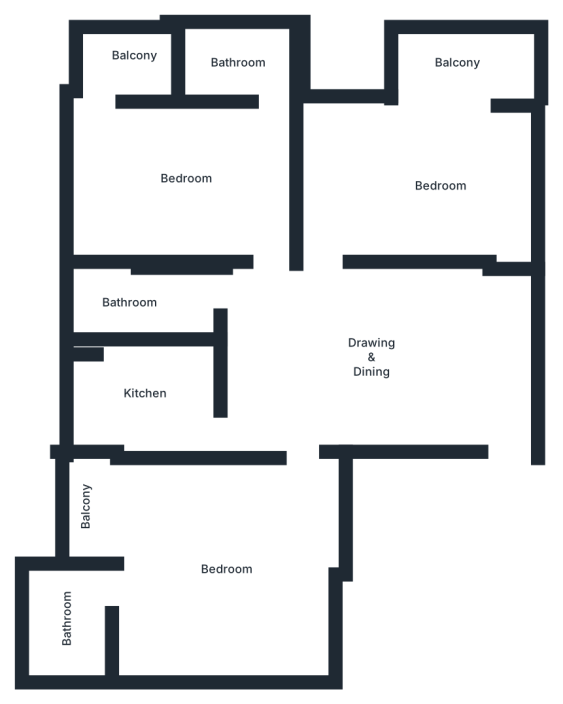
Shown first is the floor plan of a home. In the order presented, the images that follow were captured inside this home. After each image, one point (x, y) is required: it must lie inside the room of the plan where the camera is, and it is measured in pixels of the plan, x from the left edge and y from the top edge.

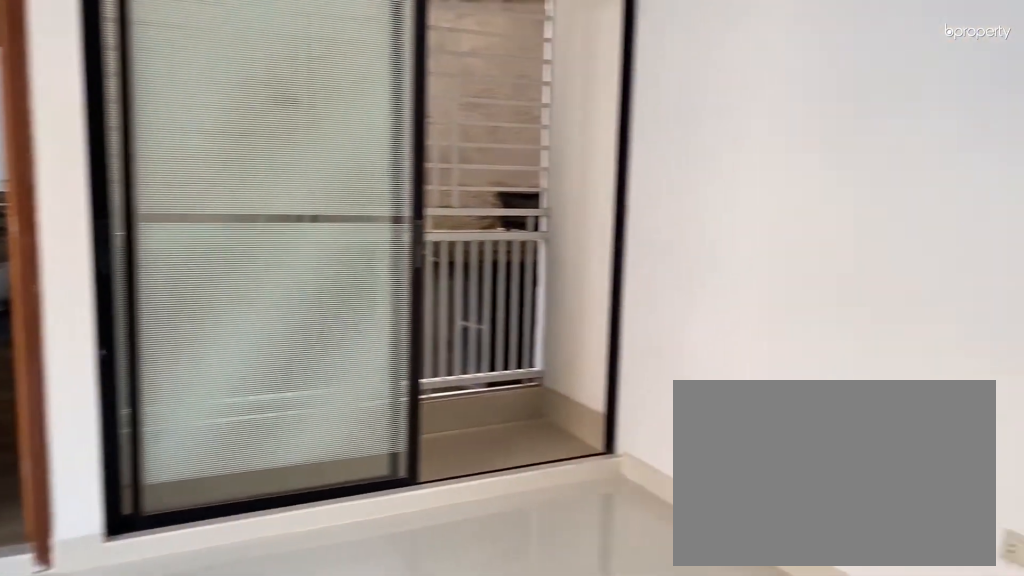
(228, 571)
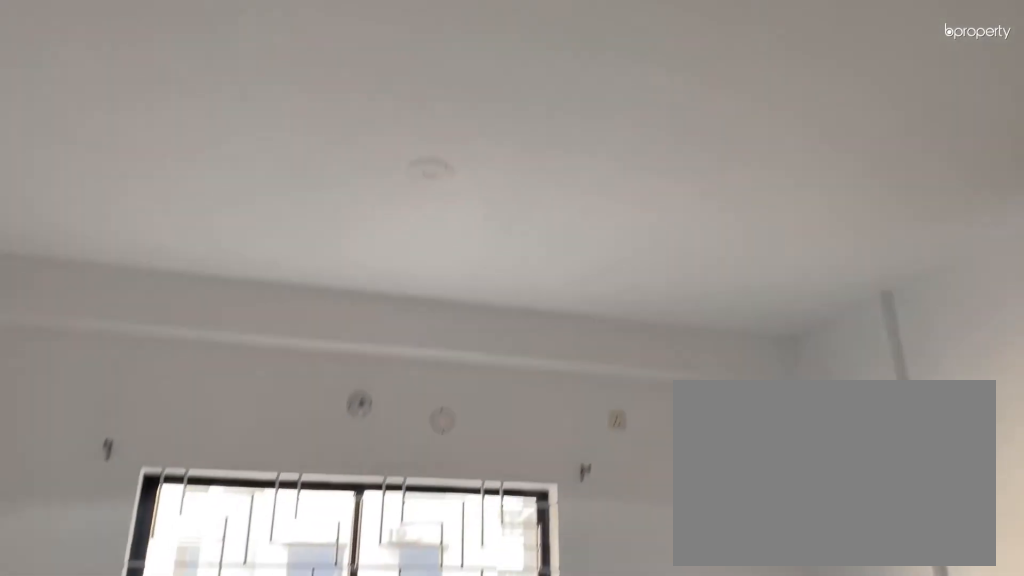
(228, 571)
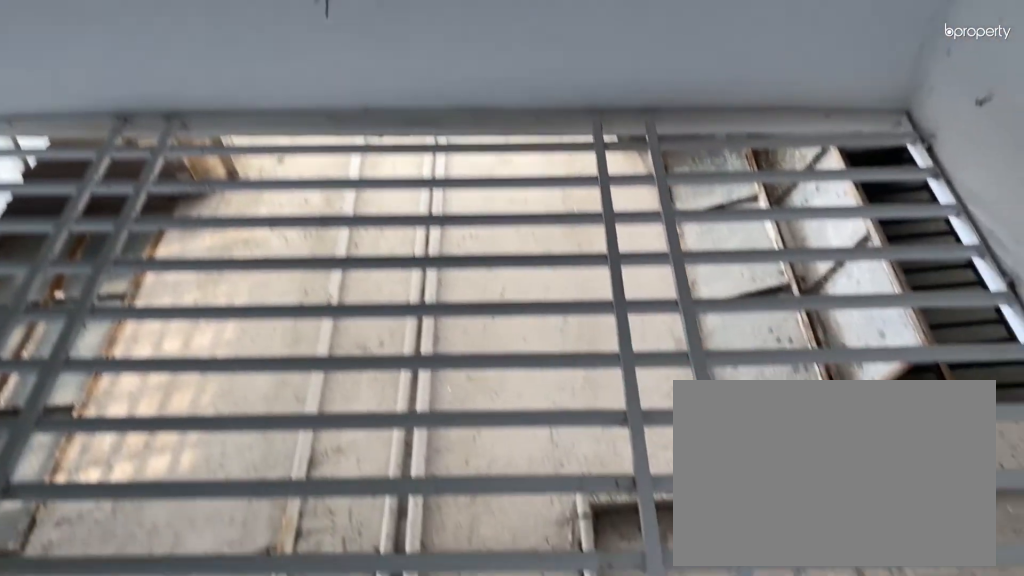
(87, 503)
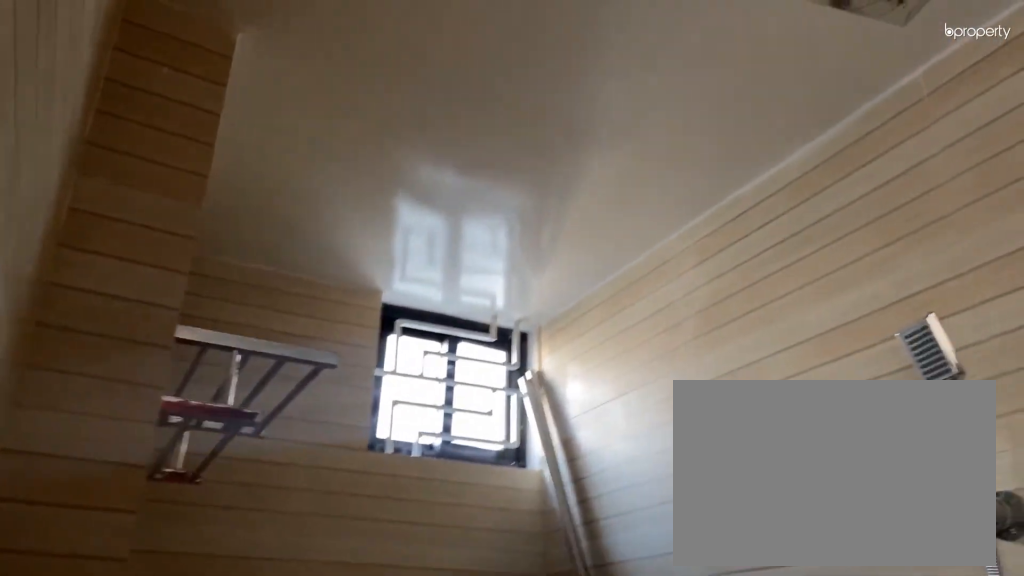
(67, 608)
